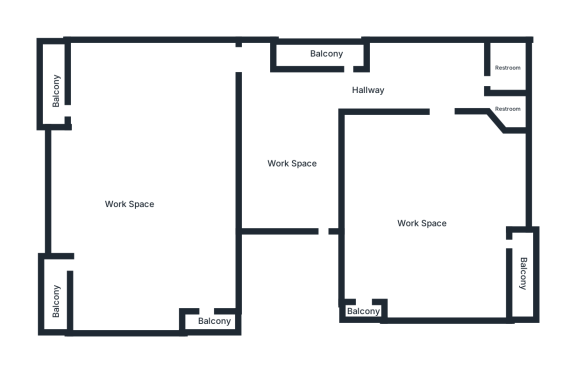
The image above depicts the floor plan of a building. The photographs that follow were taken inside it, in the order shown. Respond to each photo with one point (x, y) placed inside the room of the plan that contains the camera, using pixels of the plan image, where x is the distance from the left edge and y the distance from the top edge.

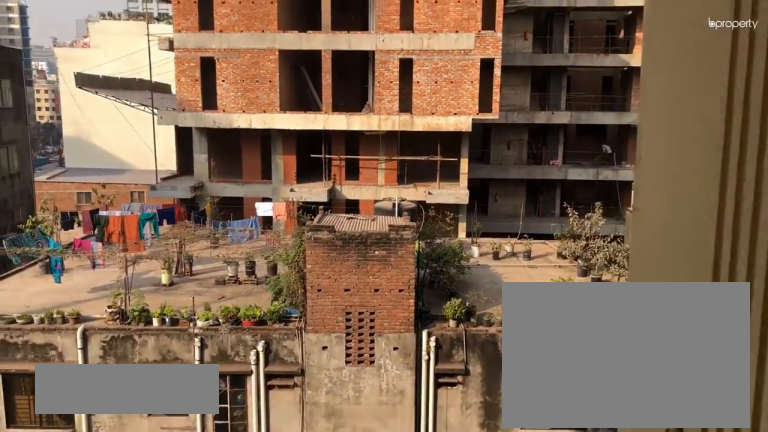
(330, 55)
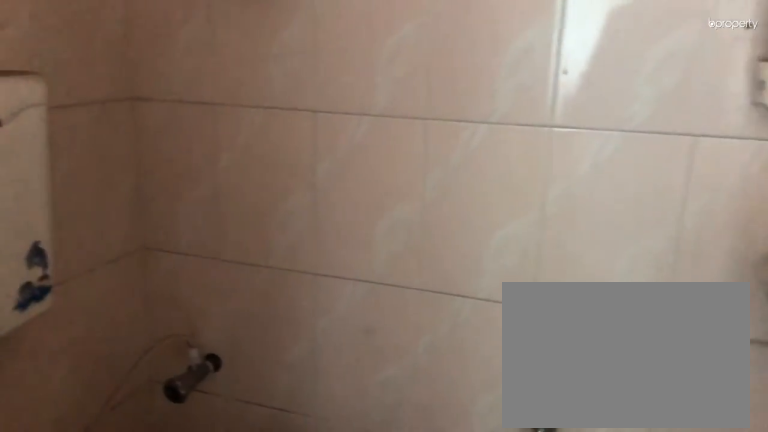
(509, 75)
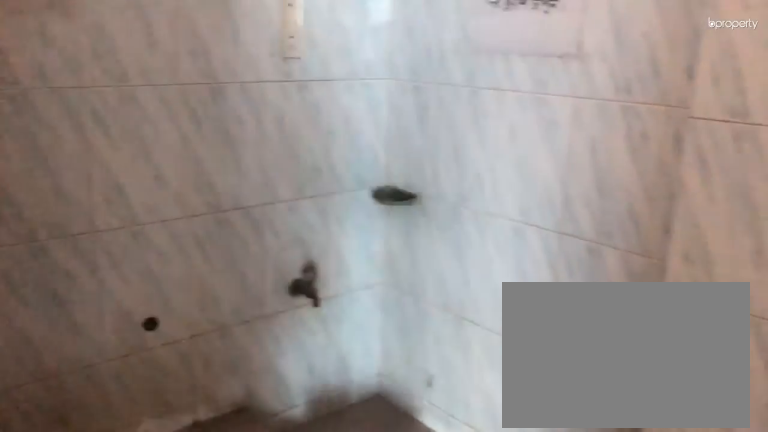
(510, 111)
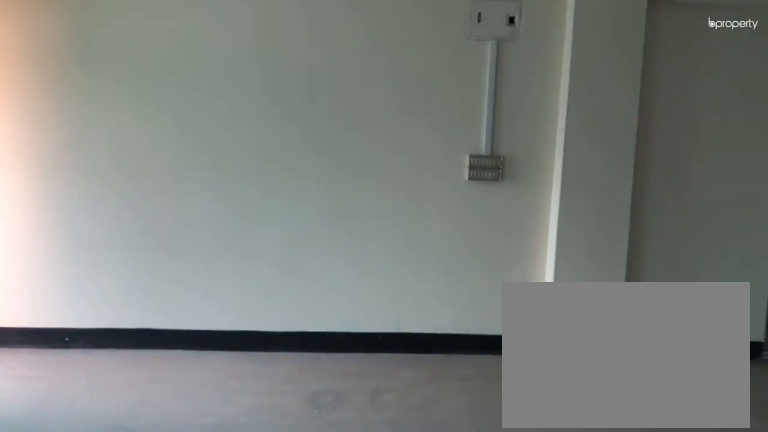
(422, 218)
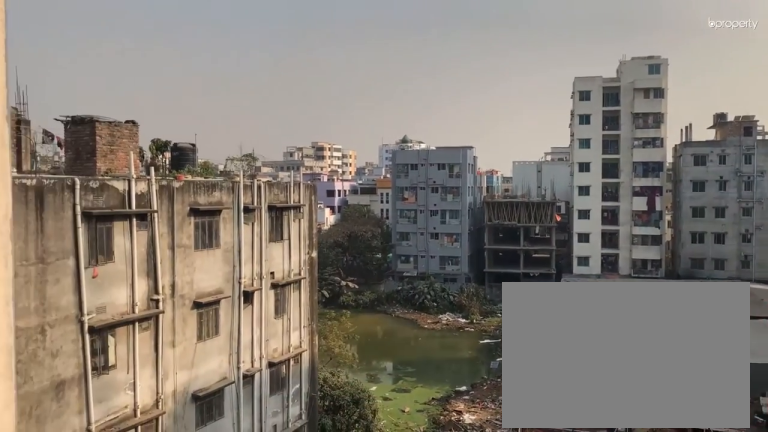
(524, 275)
